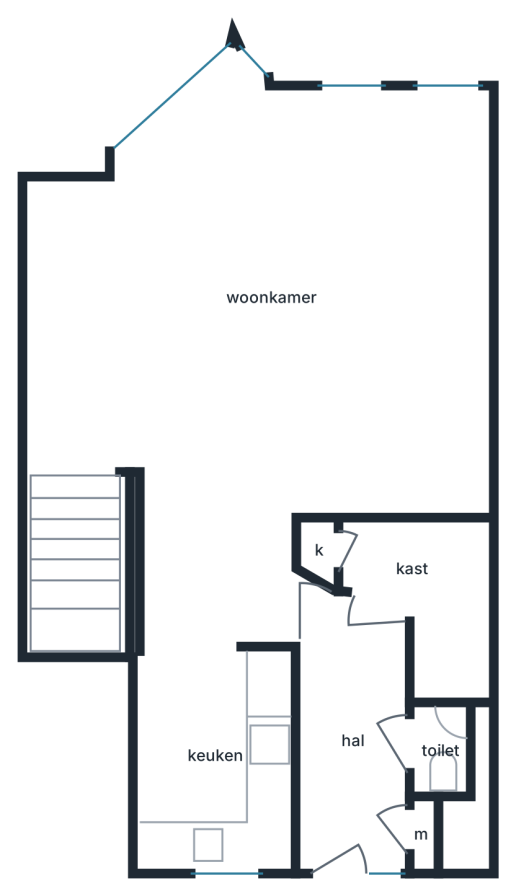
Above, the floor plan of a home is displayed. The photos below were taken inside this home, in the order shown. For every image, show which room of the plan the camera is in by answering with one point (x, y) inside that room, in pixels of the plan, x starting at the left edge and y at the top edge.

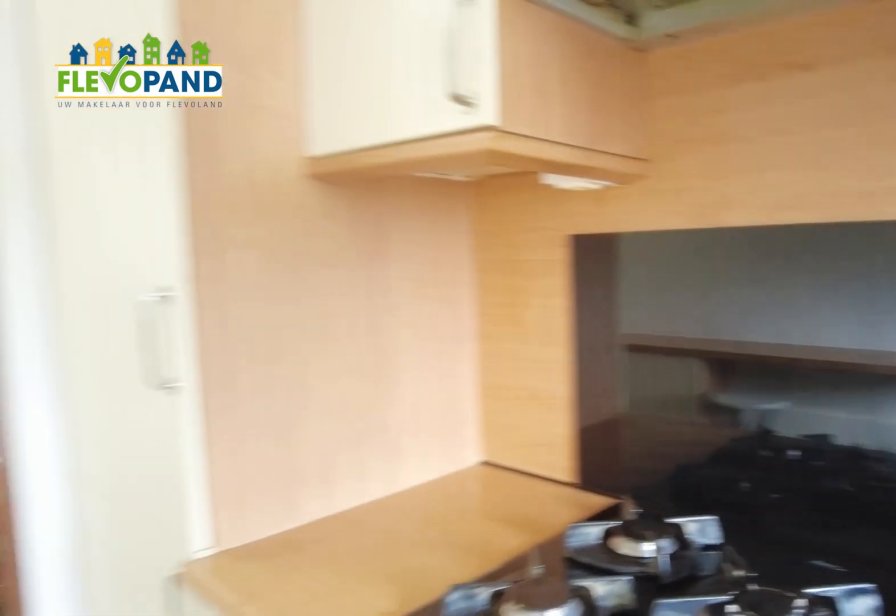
(216, 757)
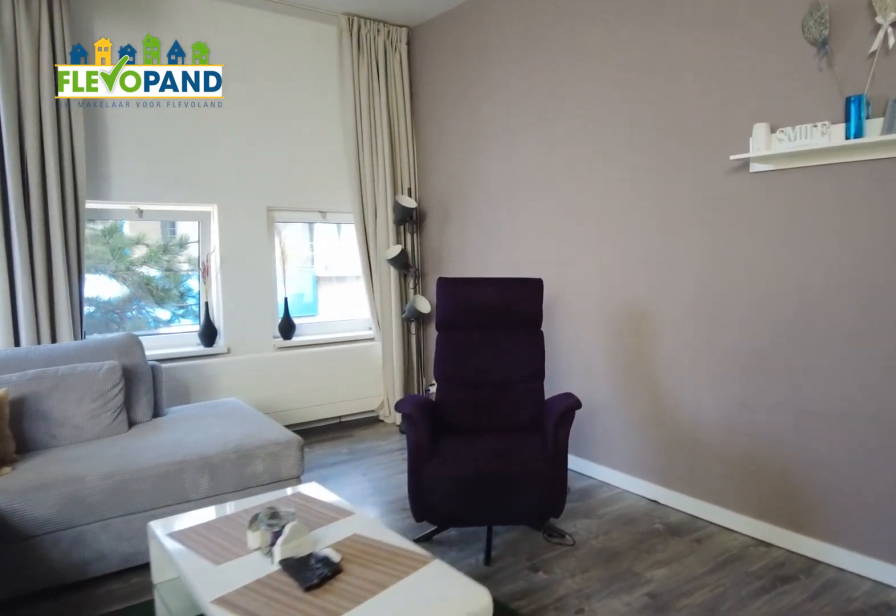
(270, 431)
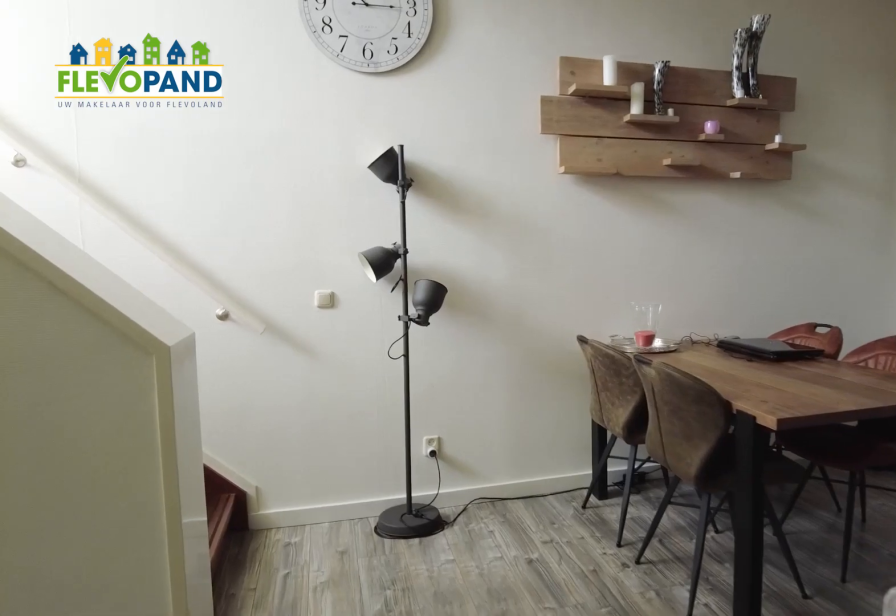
(270, 431)
